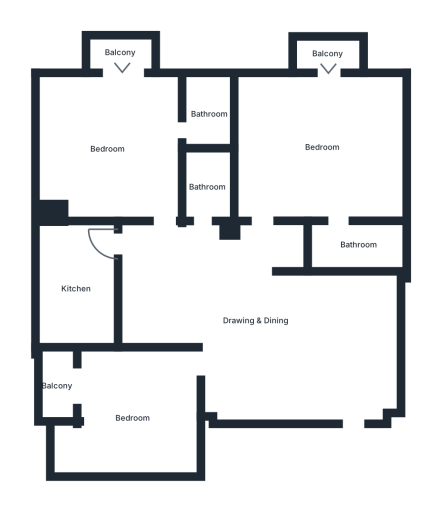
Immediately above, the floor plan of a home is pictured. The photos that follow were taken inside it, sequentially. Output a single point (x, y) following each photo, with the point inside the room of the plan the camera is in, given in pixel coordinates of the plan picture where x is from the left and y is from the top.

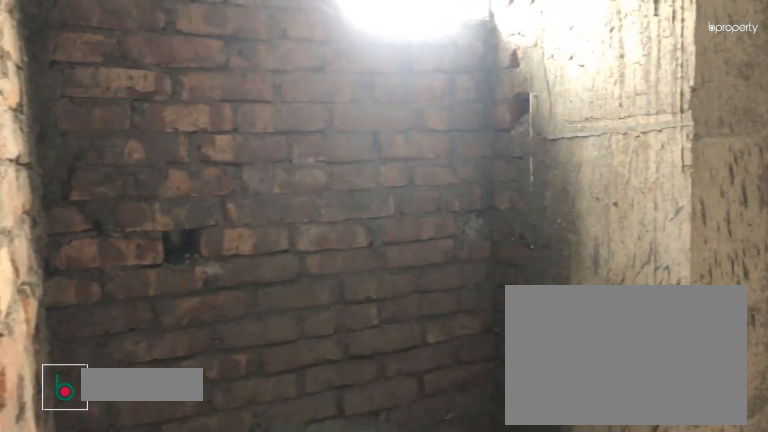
(208, 113)
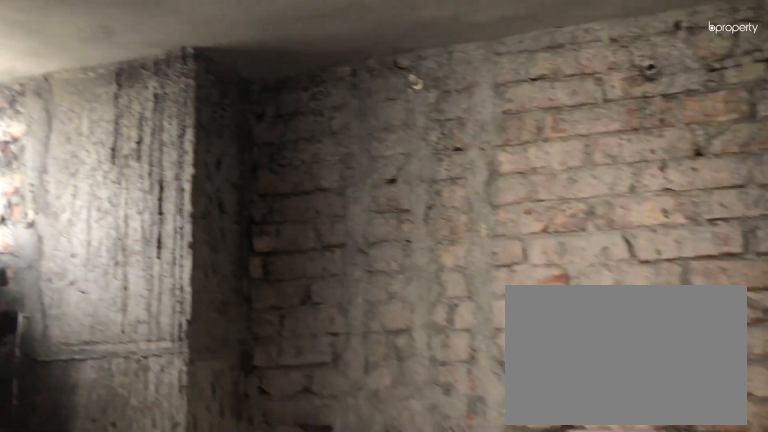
(208, 113)
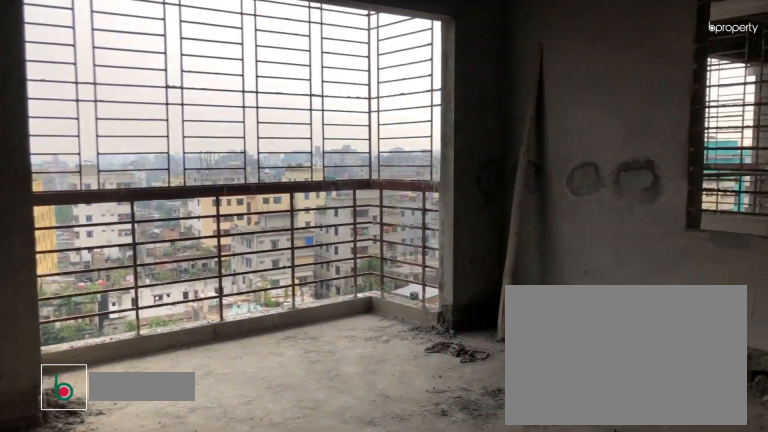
(315, 165)
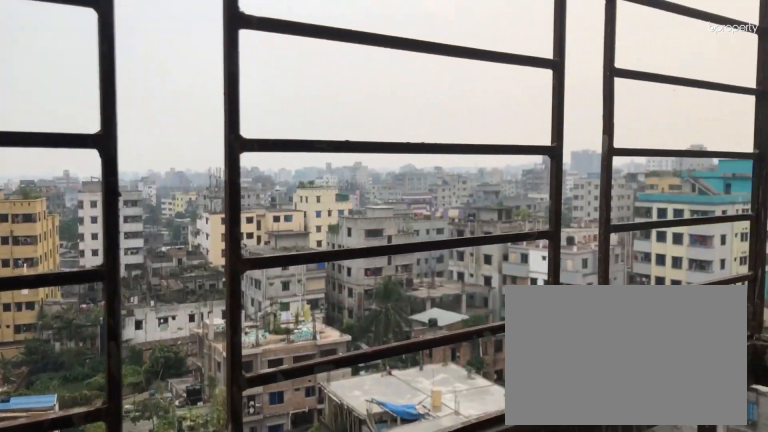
(329, 53)
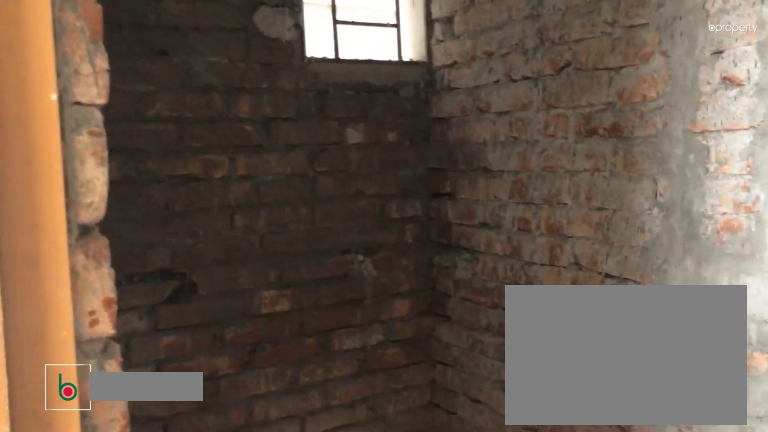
(358, 244)
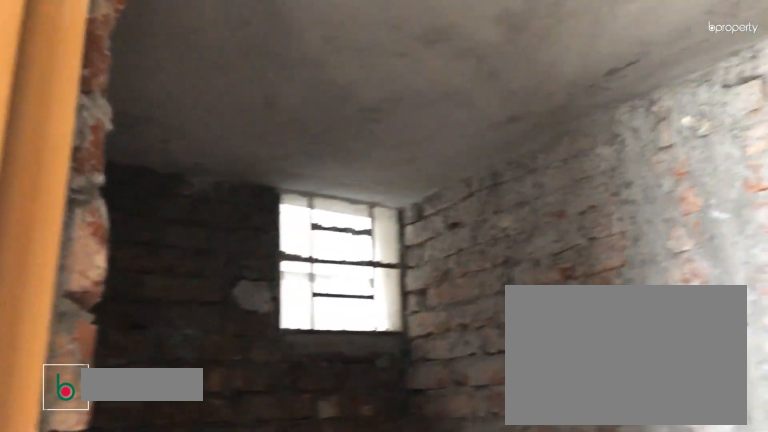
(358, 244)
